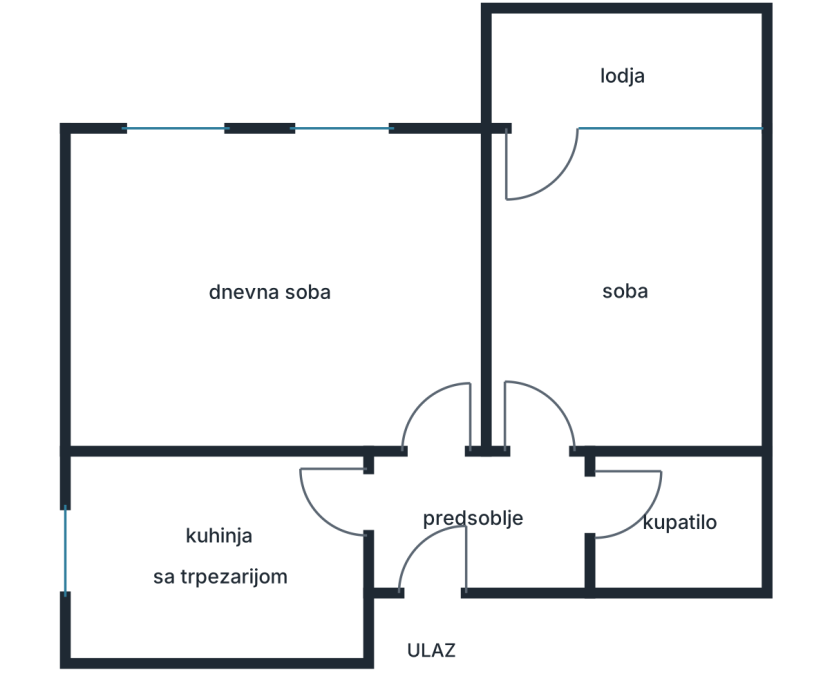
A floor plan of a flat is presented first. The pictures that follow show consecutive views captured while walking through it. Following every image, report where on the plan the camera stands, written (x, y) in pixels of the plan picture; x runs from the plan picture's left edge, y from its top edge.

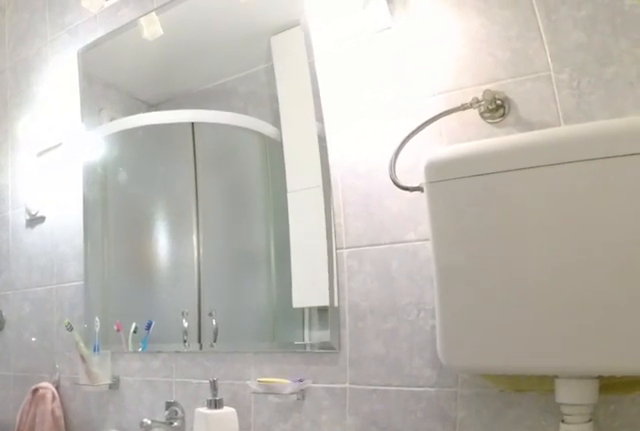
(595, 489)
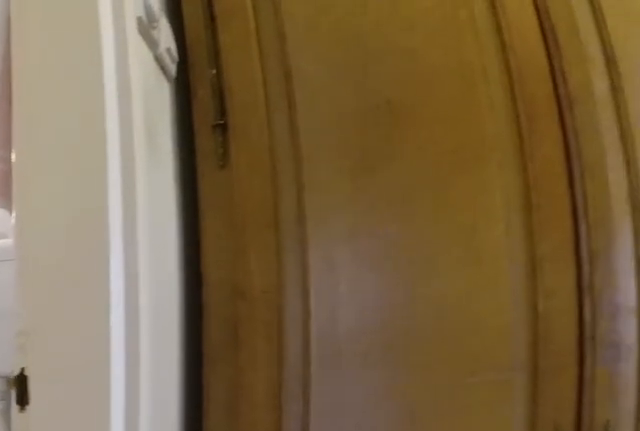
(559, 468)
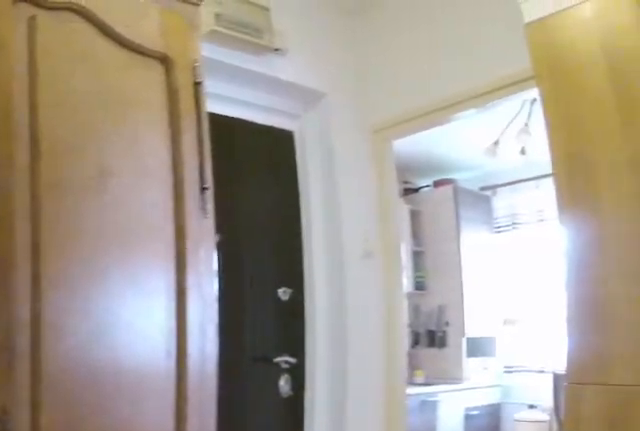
(566, 467)
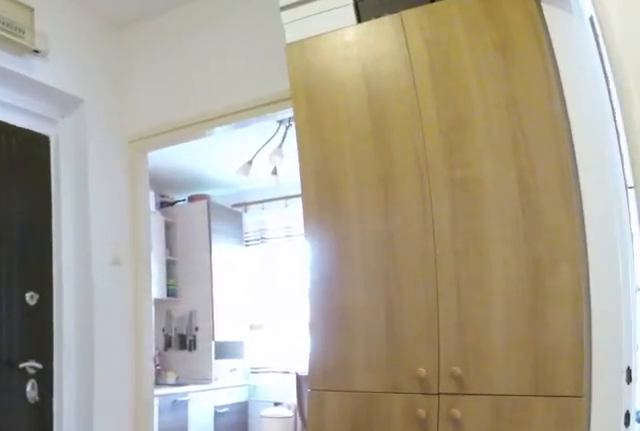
(558, 492)
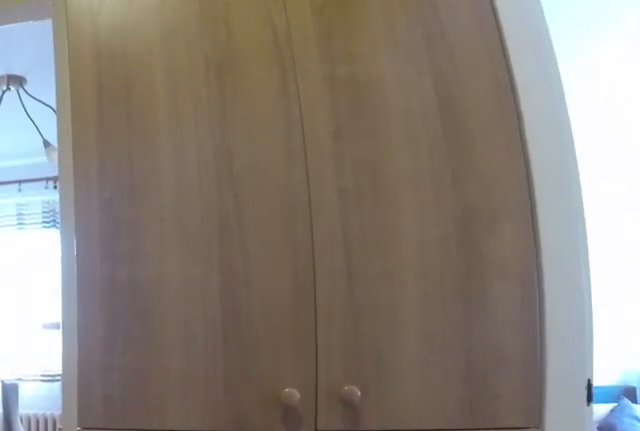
(481, 522)
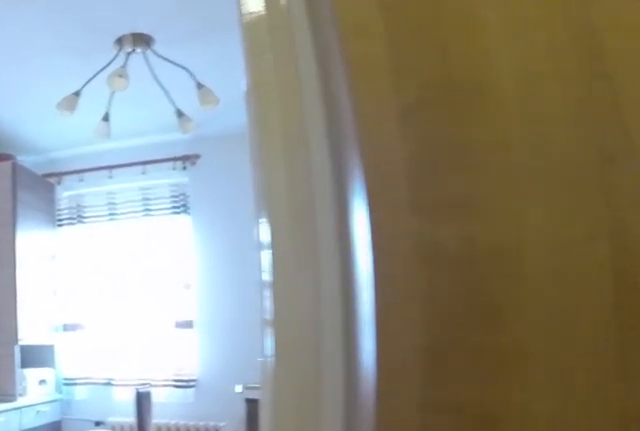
(481, 522)
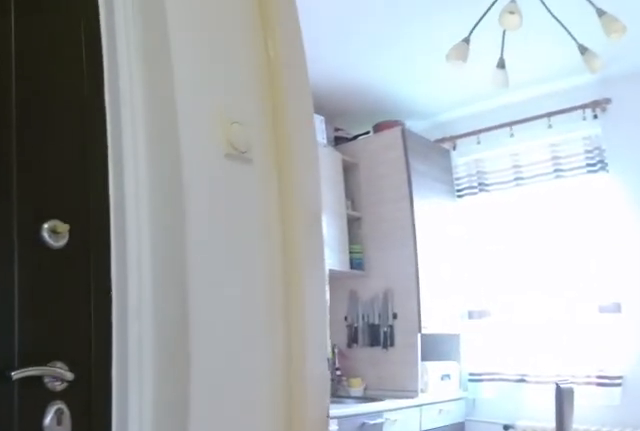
(481, 522)
